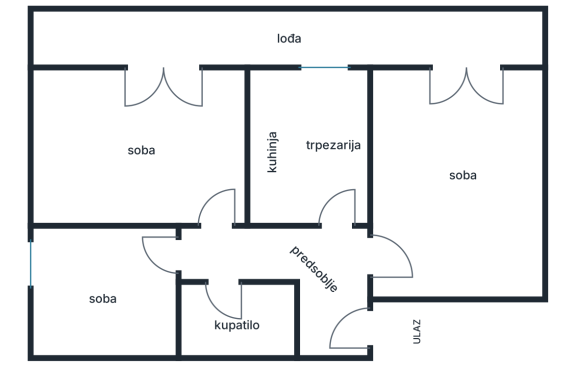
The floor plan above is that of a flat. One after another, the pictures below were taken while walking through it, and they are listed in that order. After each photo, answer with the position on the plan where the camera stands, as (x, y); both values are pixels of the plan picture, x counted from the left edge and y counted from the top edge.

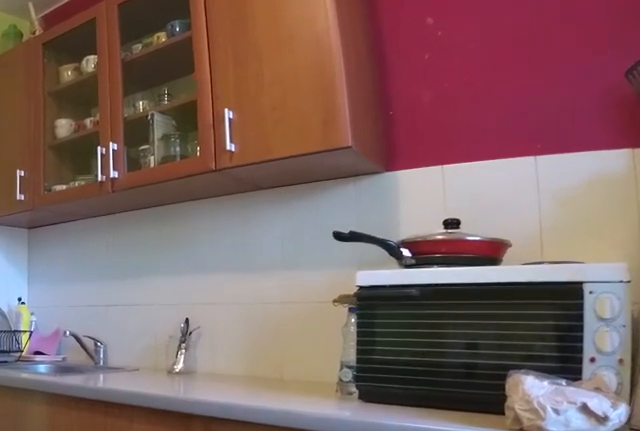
(338, 107)
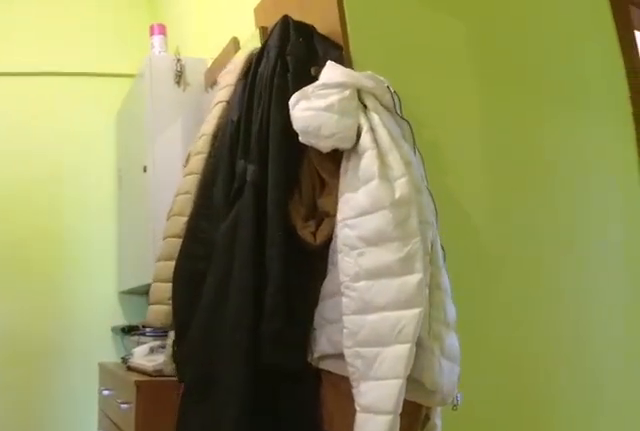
(344, 213)
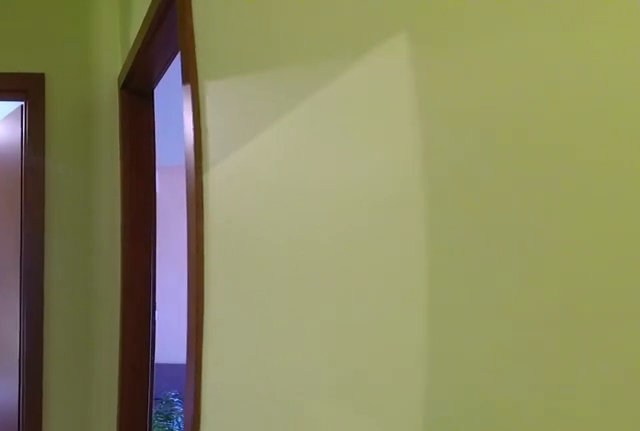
(328, 252)
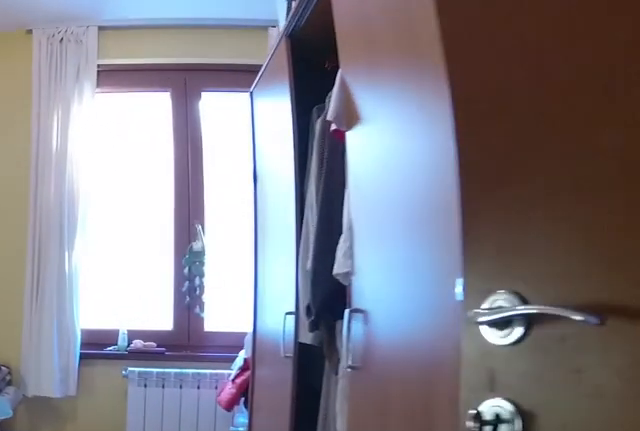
(181, 254)
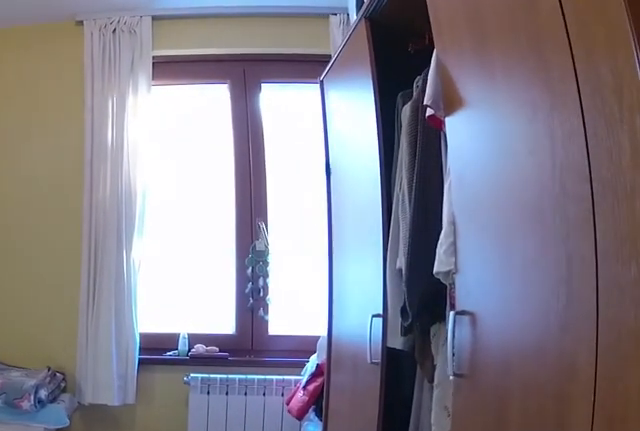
(181, 254)
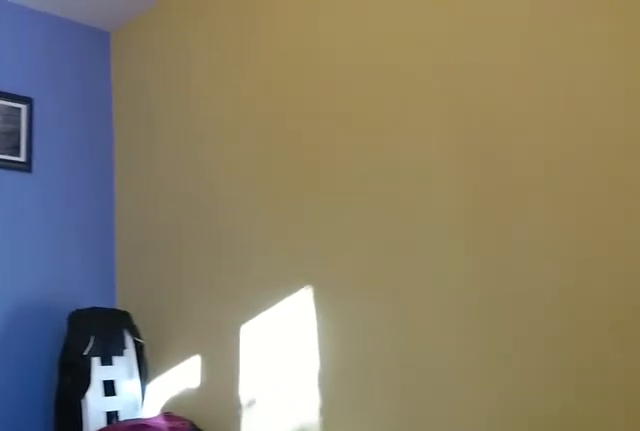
(67, 238)
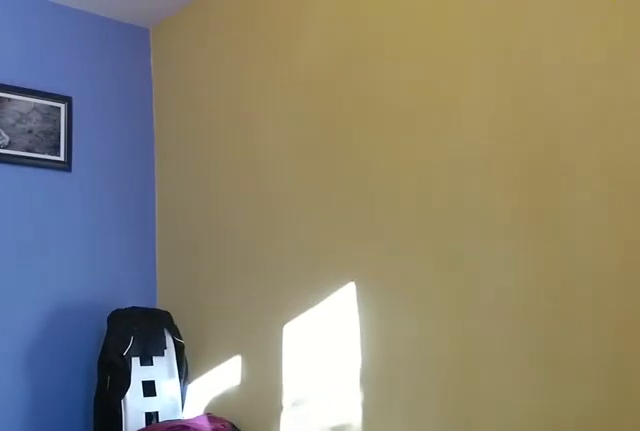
(63, 241)
